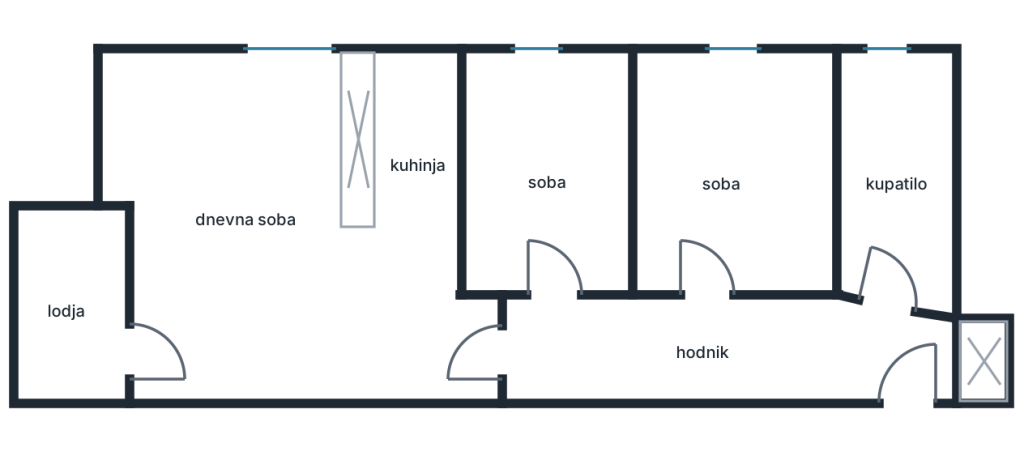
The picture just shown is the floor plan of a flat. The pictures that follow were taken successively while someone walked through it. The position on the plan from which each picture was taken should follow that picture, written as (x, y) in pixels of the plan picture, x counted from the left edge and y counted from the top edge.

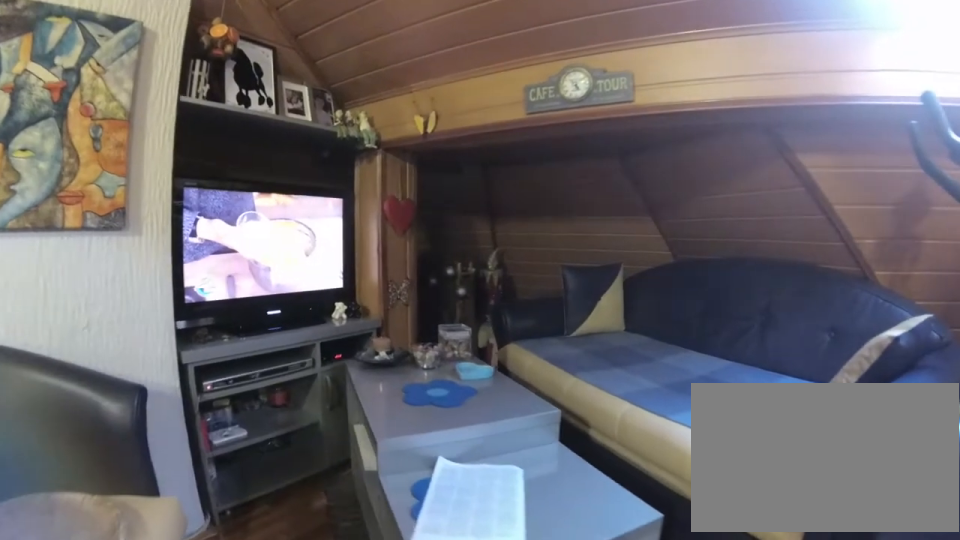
(273, 219)
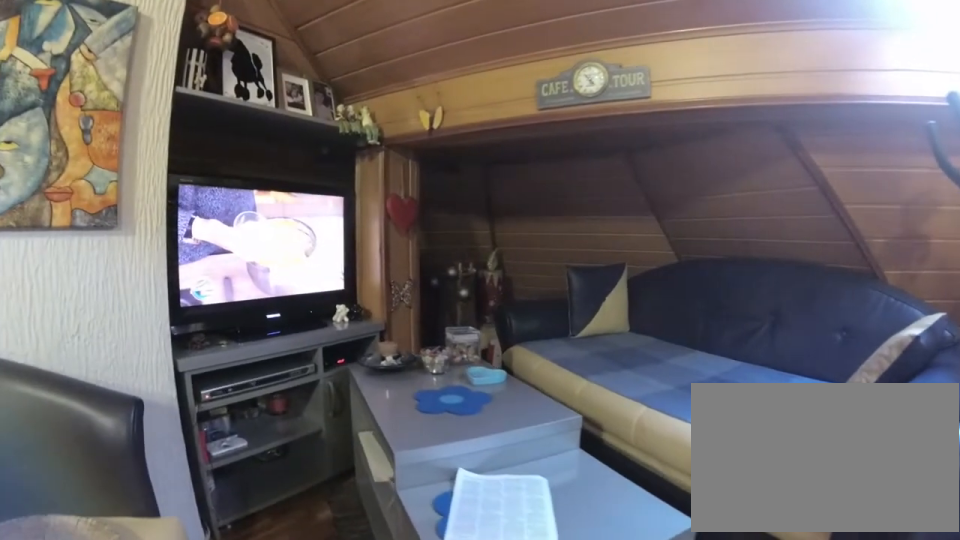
(259, 208)
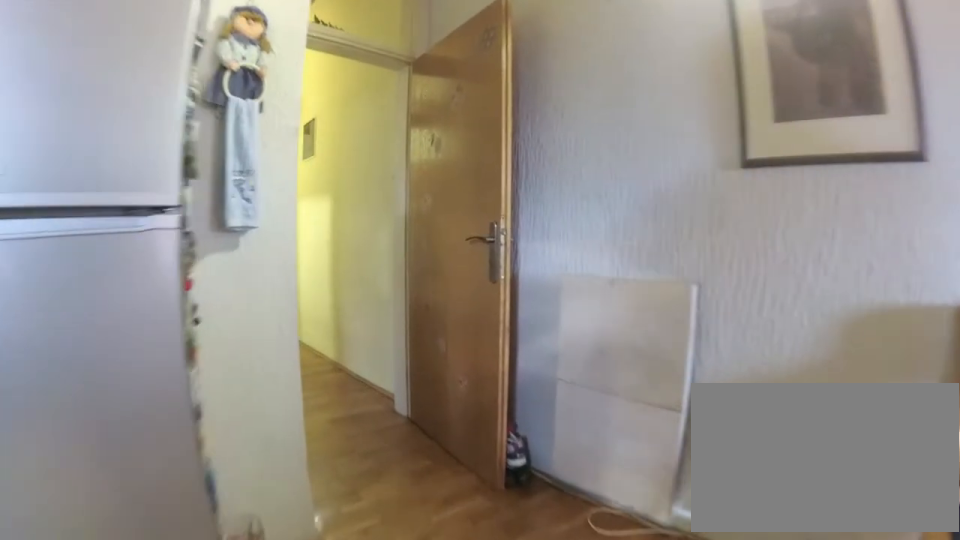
(337, 323)
